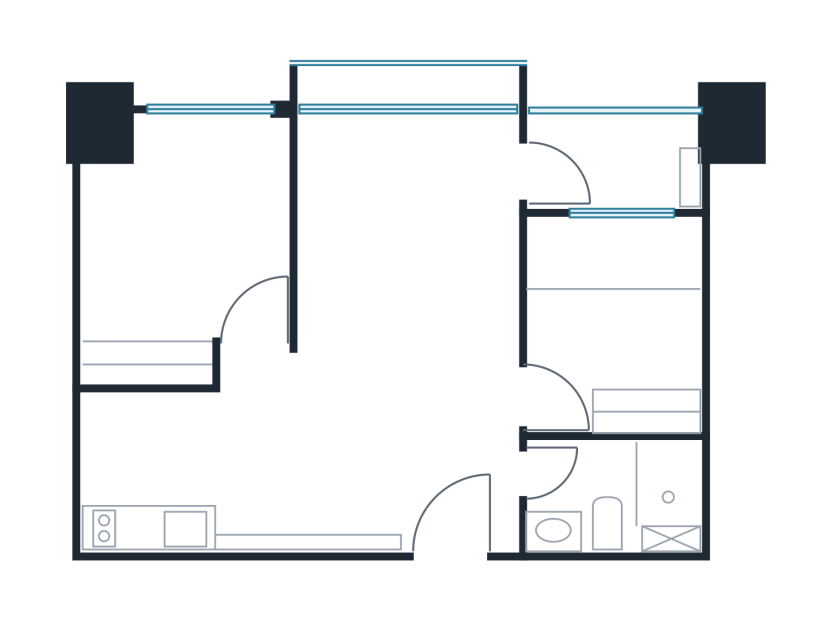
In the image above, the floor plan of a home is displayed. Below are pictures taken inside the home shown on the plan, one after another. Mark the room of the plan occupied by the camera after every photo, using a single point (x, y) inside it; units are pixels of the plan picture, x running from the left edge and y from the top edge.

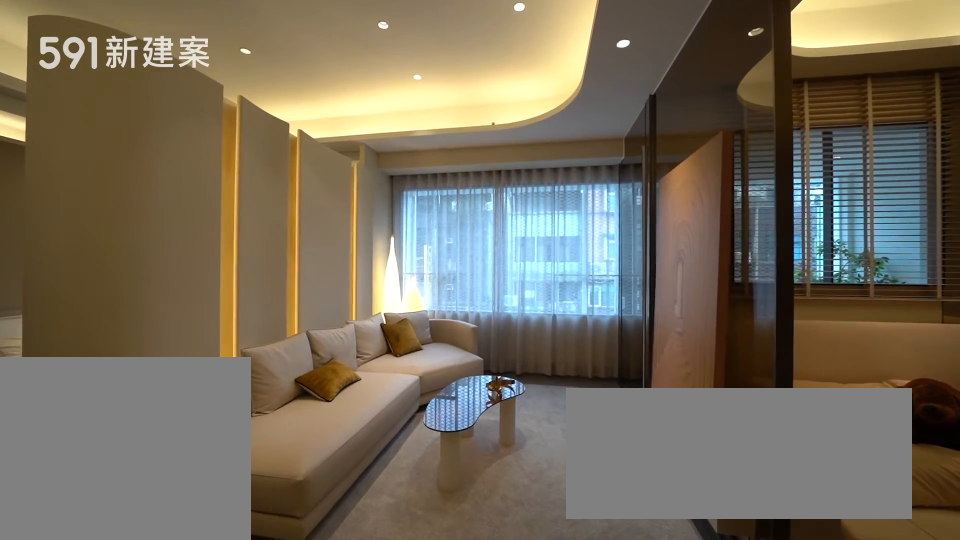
(408, 251)
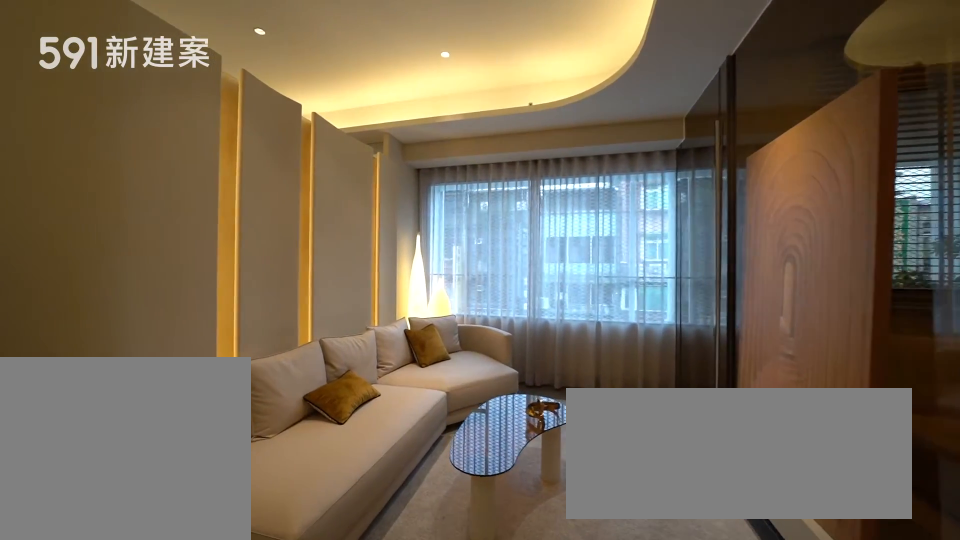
(408, 251)
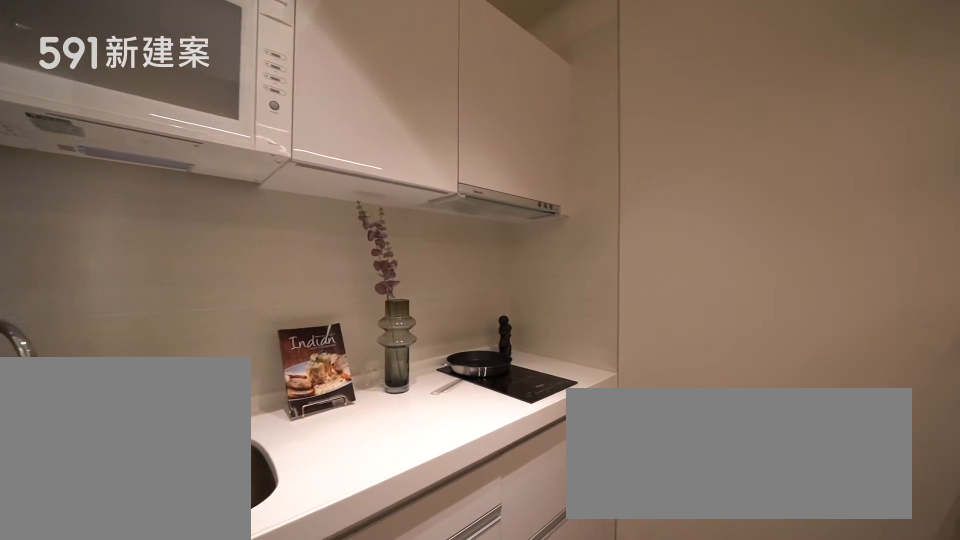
(155, 471)
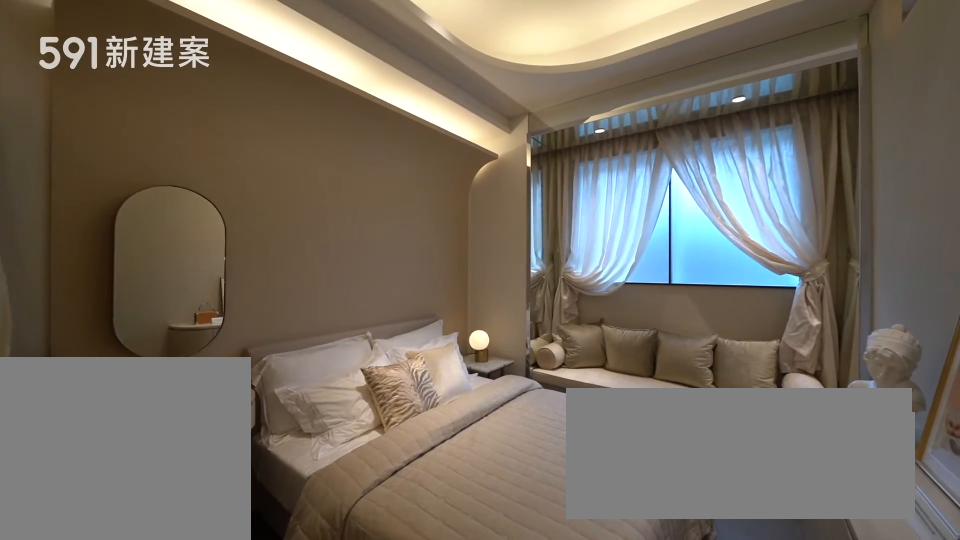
(185, 244)
